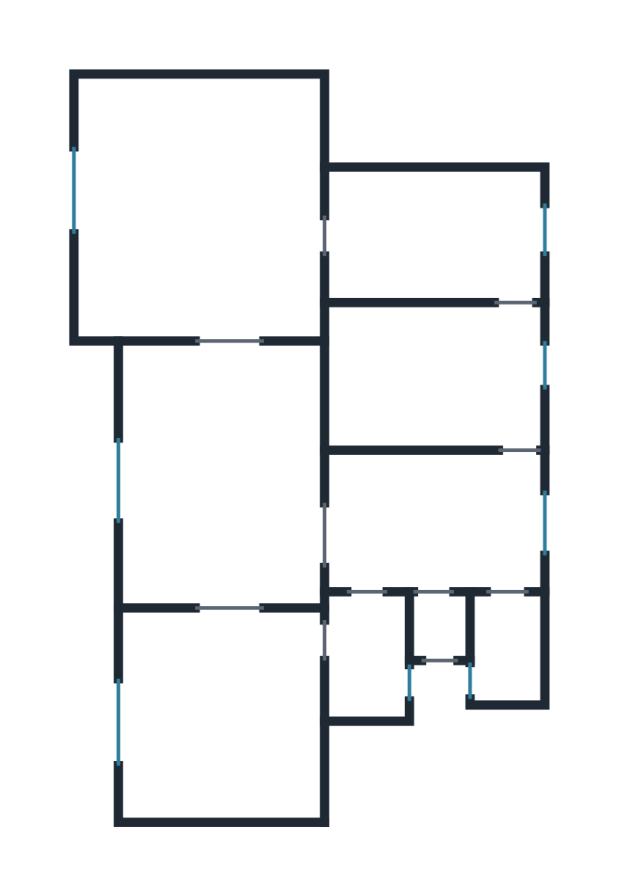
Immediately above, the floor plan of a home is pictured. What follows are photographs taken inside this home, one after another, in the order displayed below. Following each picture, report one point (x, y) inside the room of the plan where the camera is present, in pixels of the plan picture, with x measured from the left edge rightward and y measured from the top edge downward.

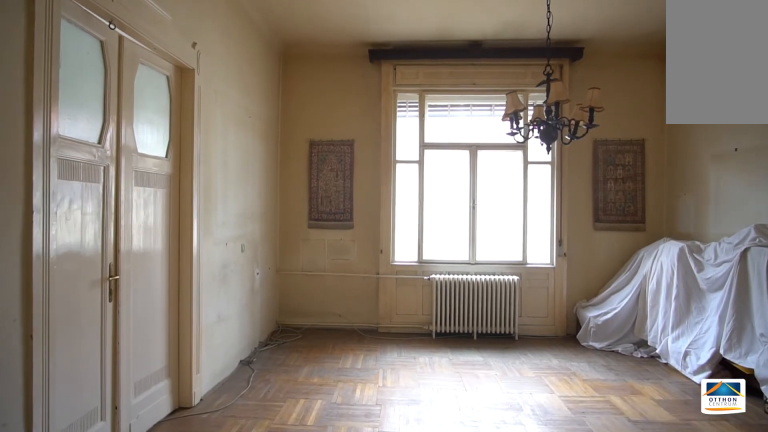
(221, 471)
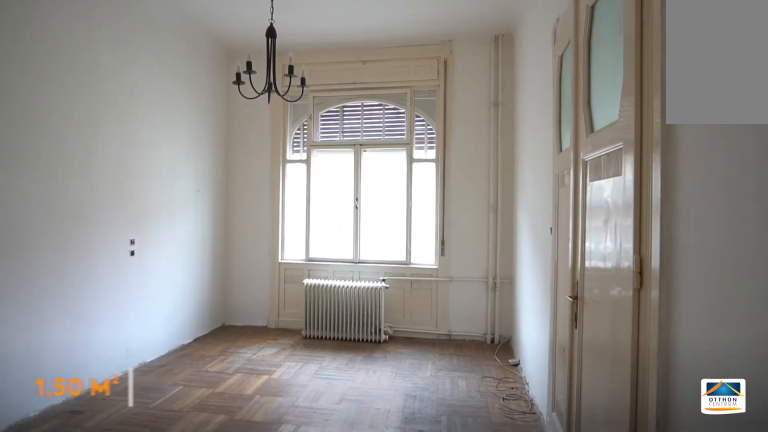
(225, 716)
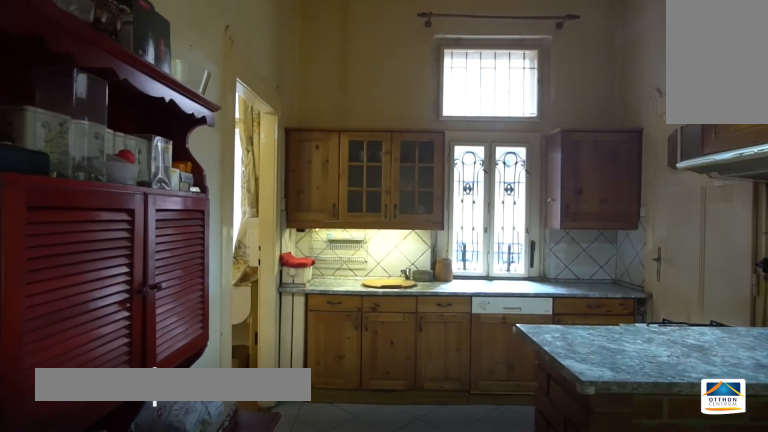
(441, 364)
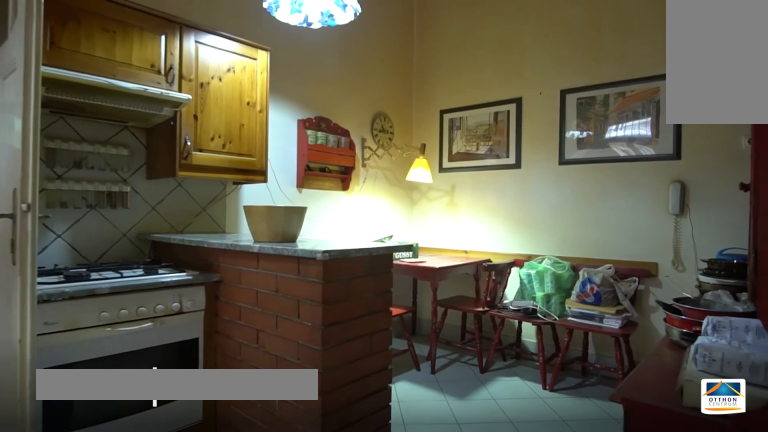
(439, 362)
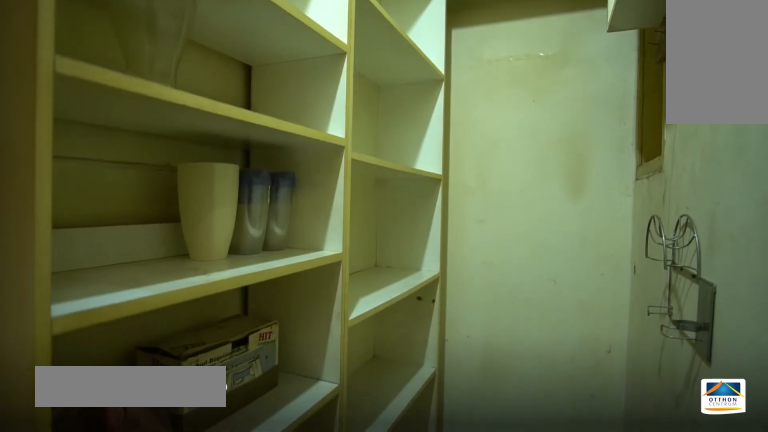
(511, 641)
